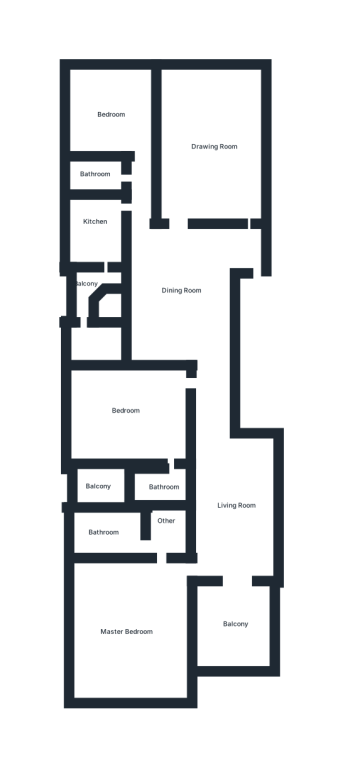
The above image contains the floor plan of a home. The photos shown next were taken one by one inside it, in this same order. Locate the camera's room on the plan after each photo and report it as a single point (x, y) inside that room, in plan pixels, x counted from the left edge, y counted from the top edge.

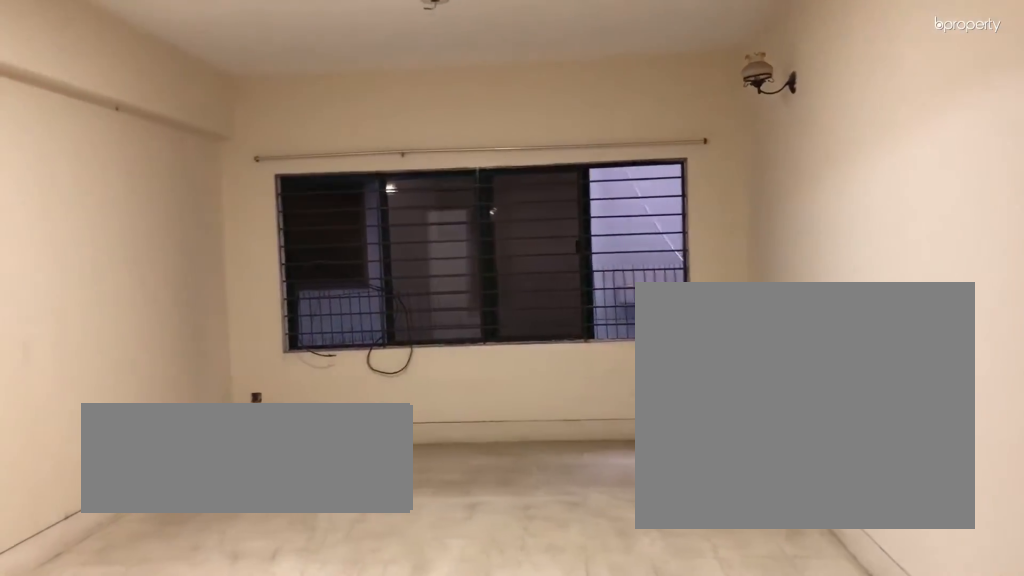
(202, 149)
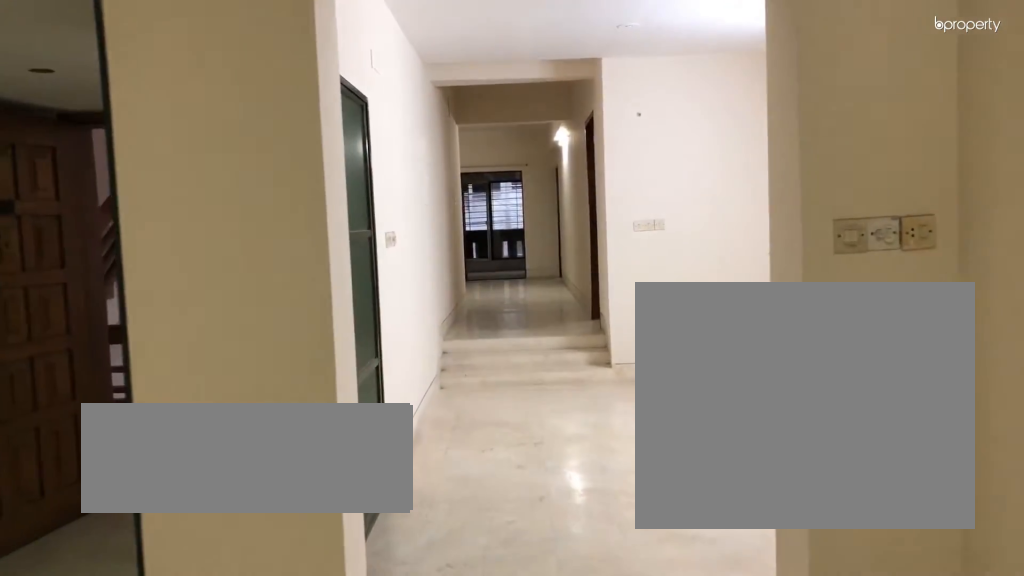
(181, 283)
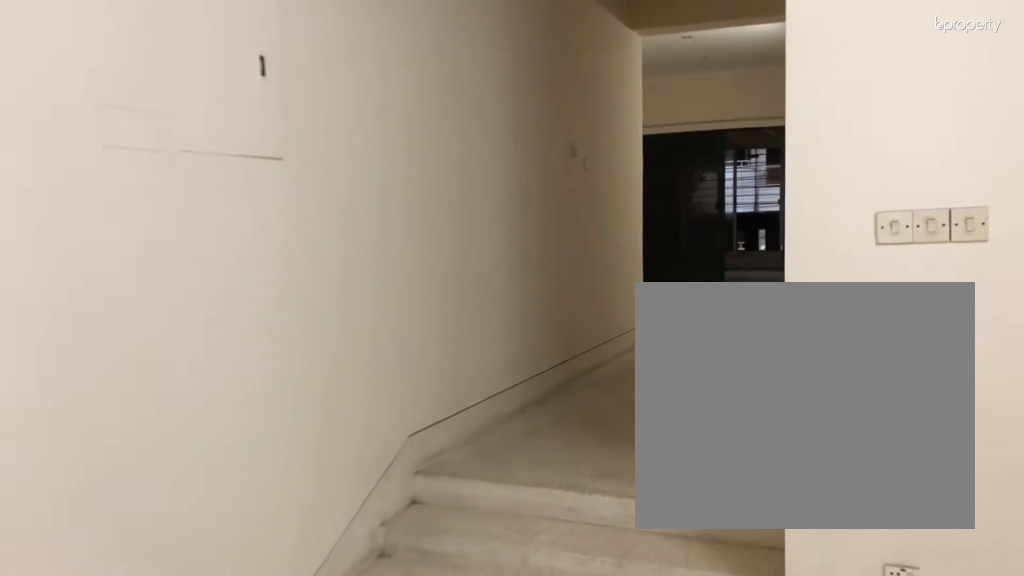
(207, 299)
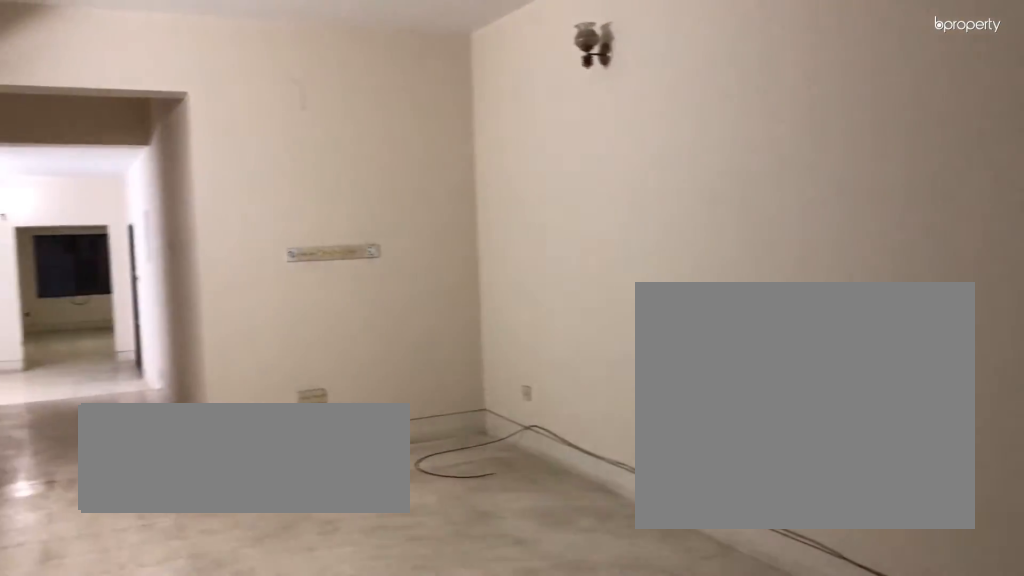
(238, 507)
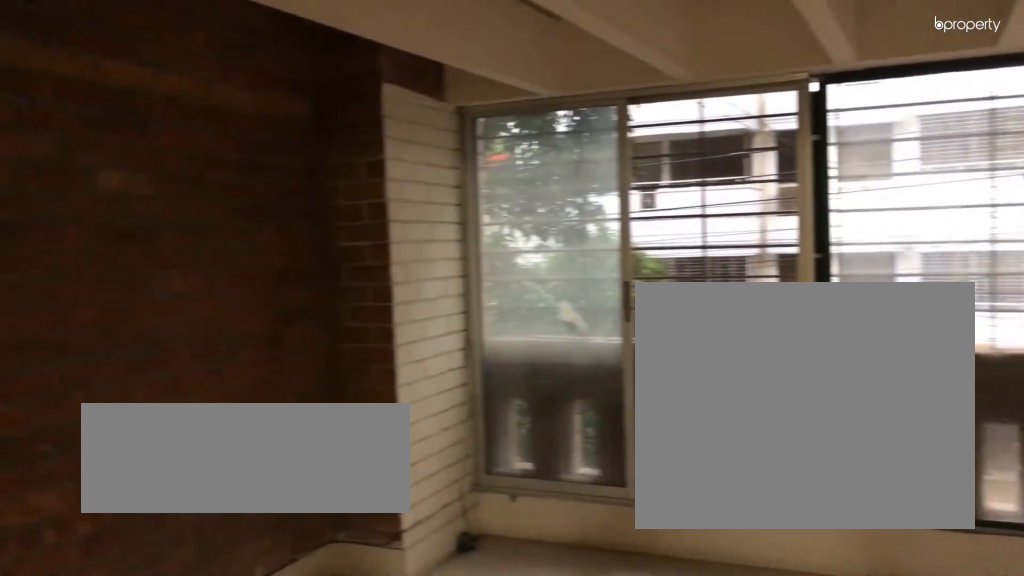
(233, 624)
